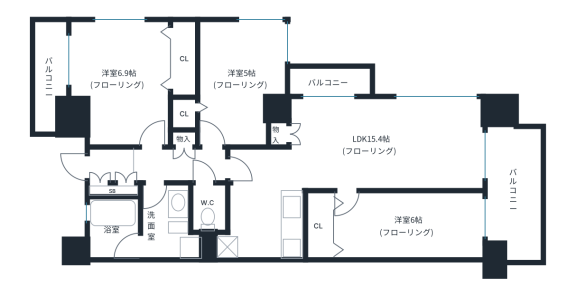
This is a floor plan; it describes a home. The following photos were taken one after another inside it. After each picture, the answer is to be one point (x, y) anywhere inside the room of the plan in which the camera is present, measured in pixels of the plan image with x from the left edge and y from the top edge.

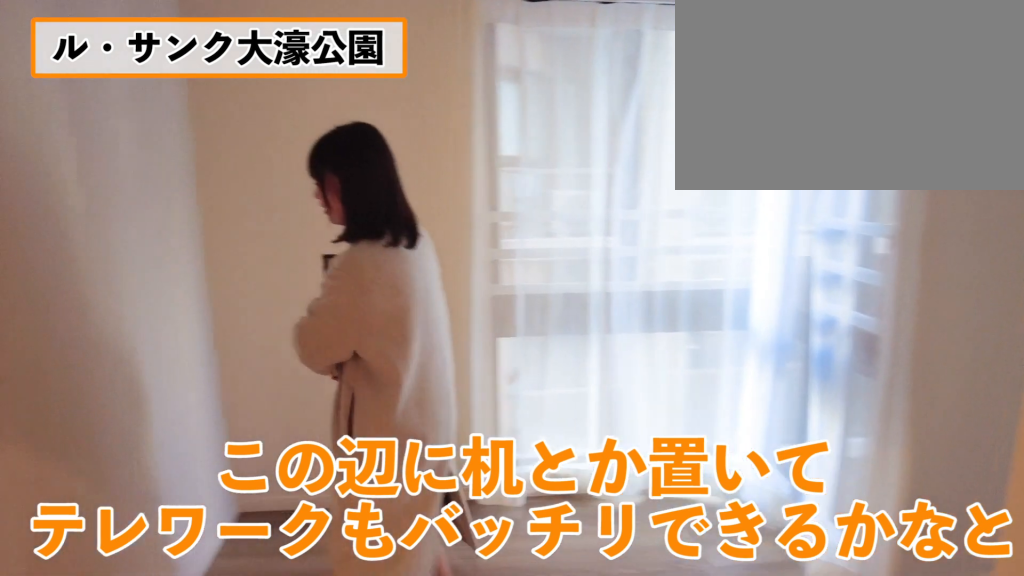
(240, 80)
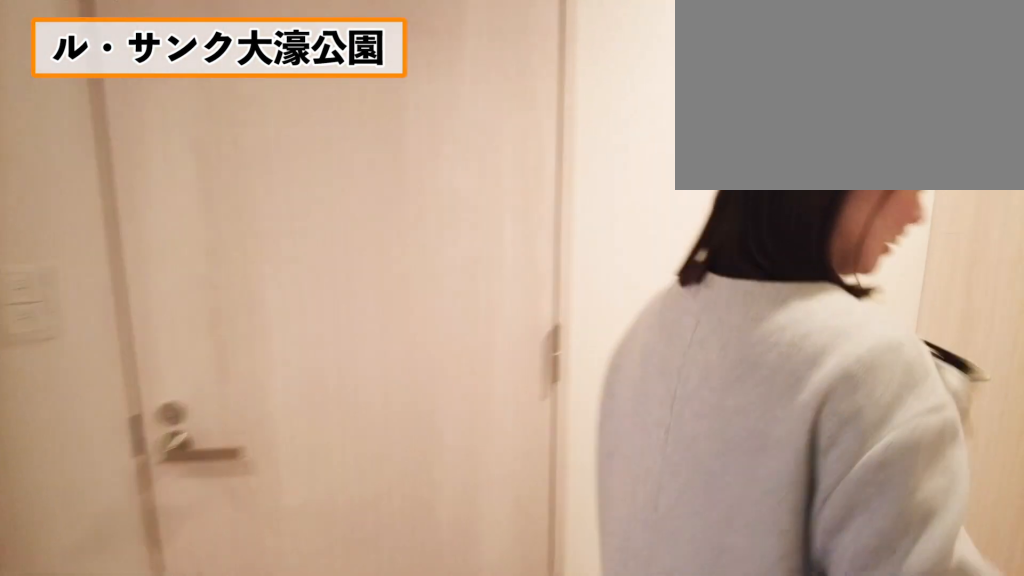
(183, 161)
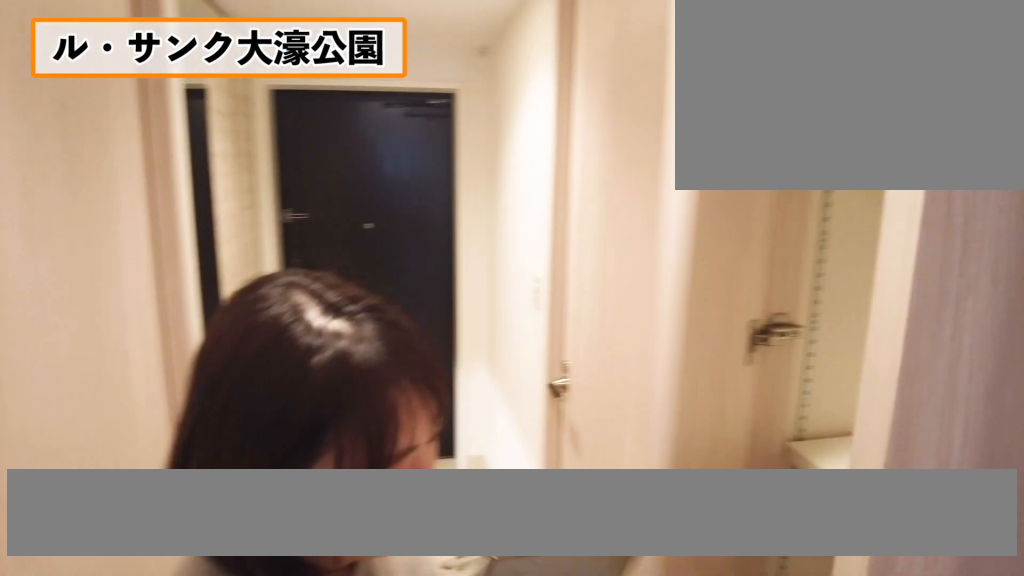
(183, 161)
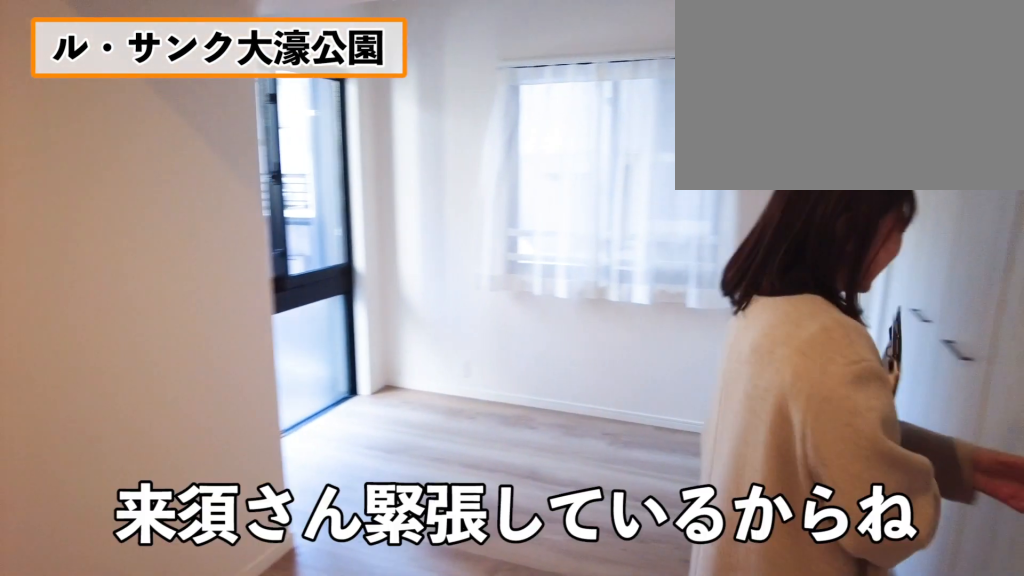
(119, 77)
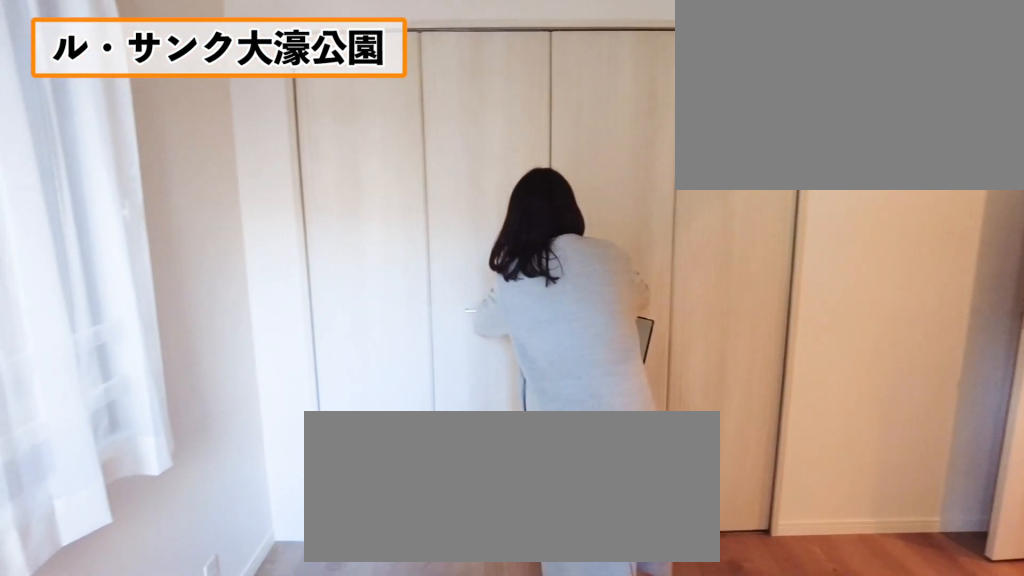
(119, 77)
